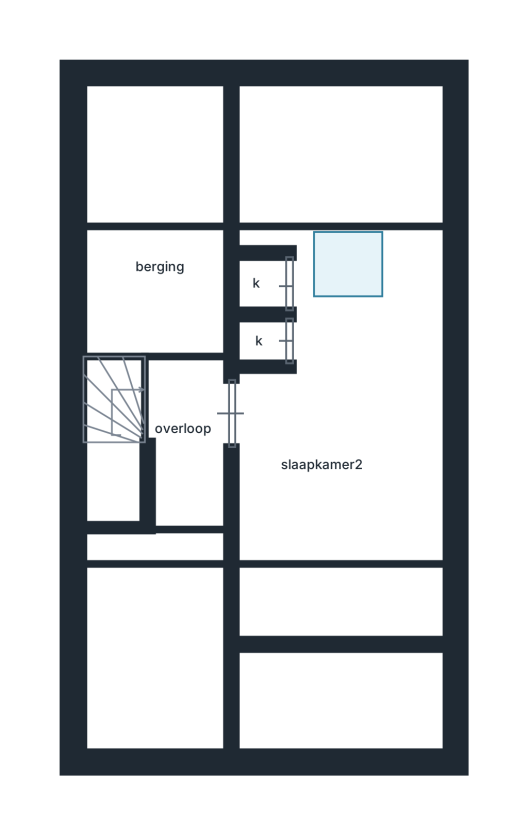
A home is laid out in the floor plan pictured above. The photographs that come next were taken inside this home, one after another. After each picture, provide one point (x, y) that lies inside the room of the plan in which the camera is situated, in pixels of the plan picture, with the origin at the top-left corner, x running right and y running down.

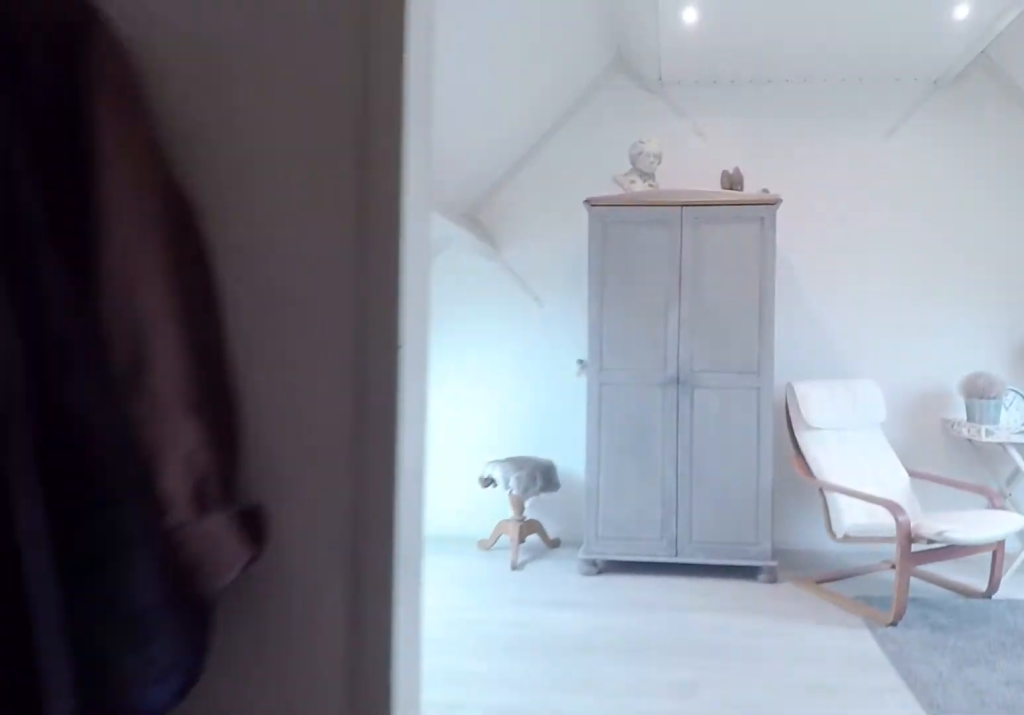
(188, 471)
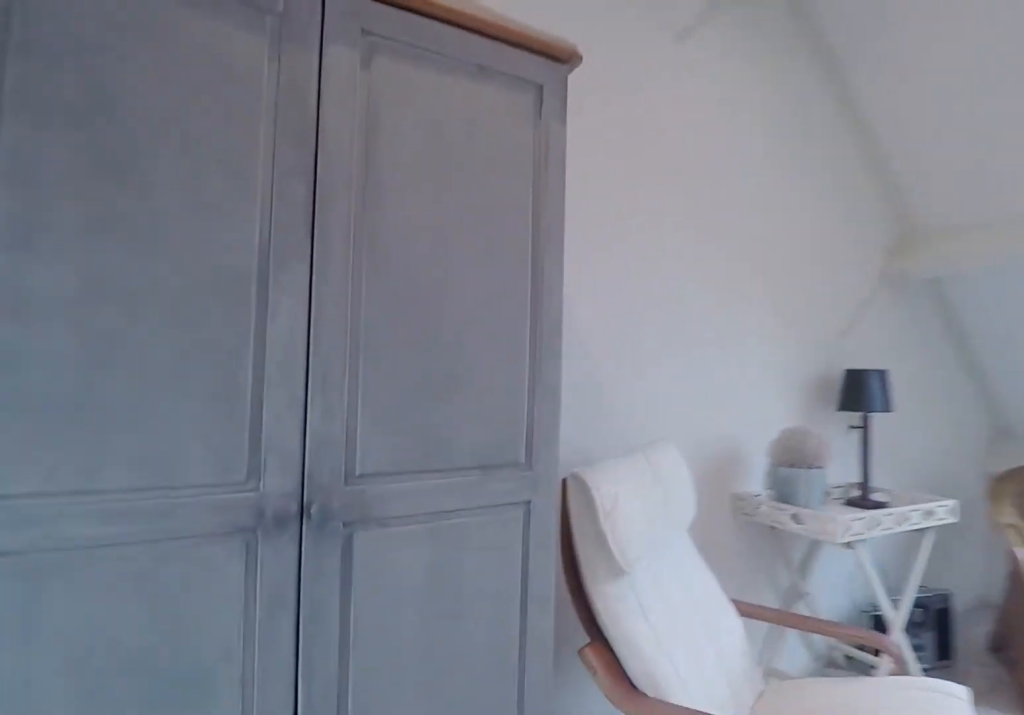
(357, 485)
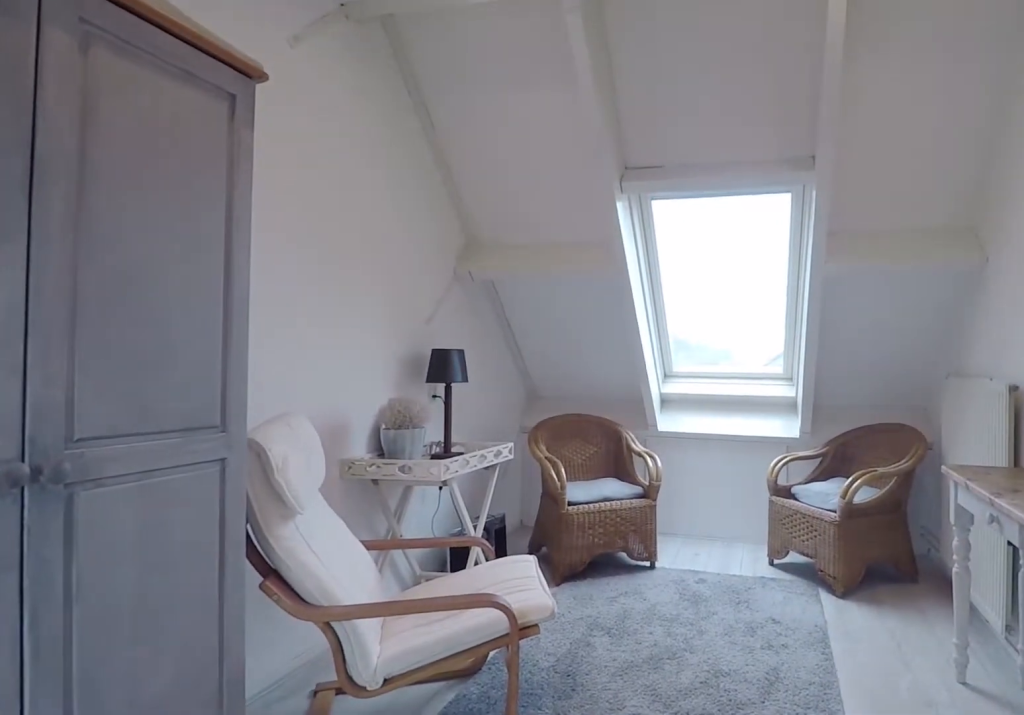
(357, 485)
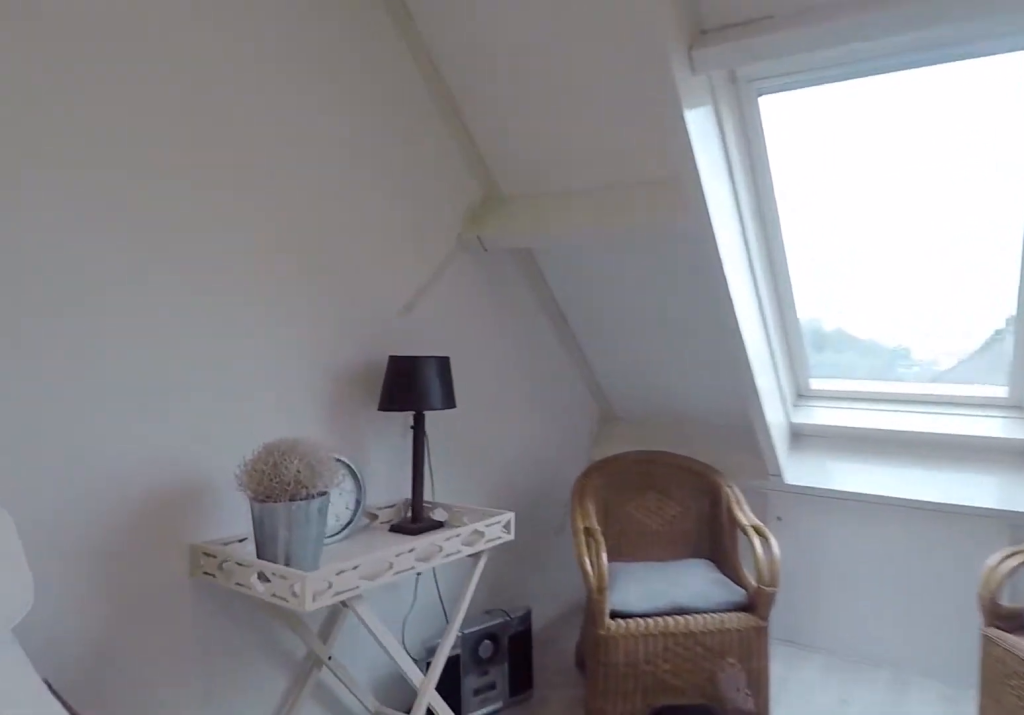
(357, 485)
